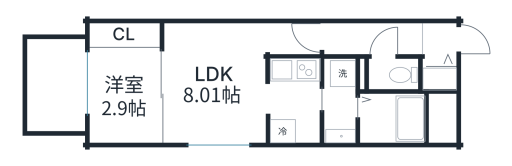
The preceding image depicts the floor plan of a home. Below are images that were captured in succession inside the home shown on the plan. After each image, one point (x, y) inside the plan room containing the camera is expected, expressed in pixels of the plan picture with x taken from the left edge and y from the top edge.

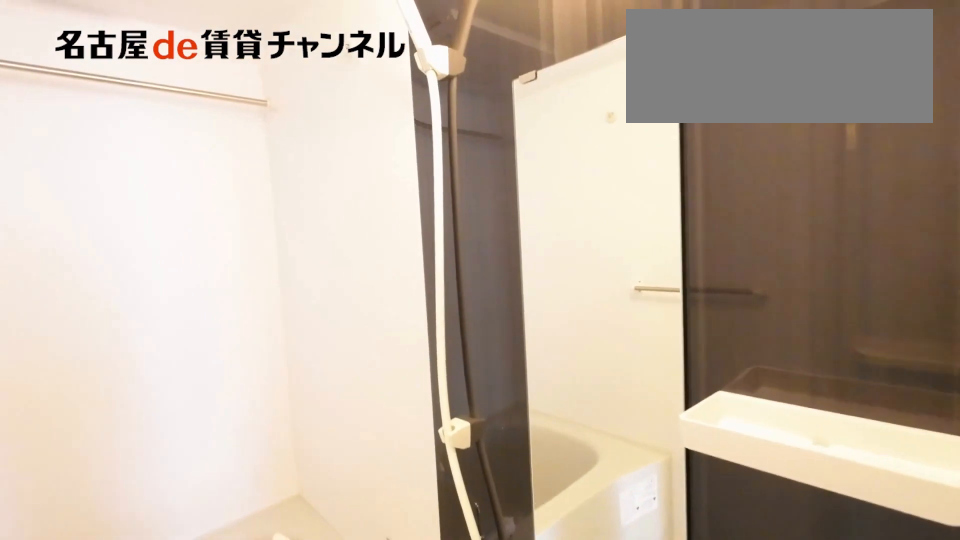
(393, 121)
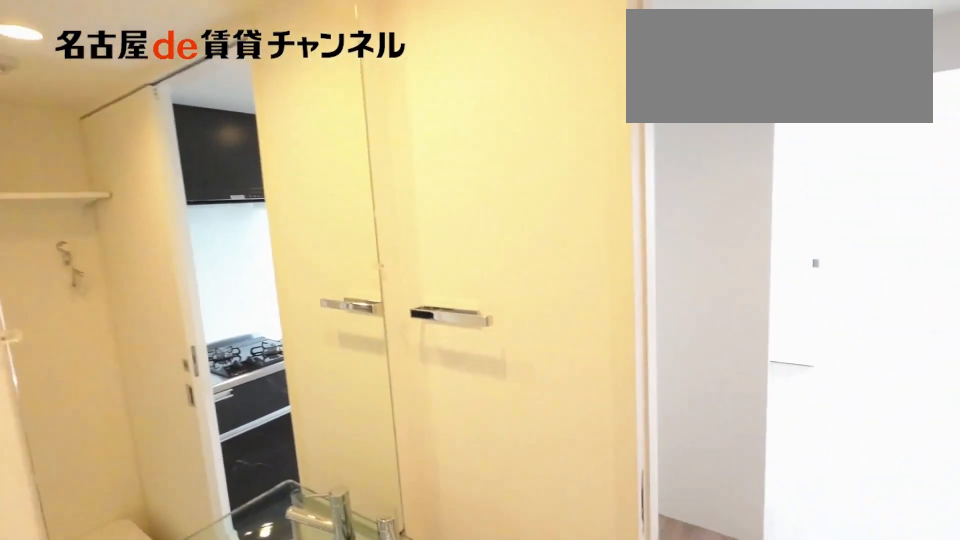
(340, 132)
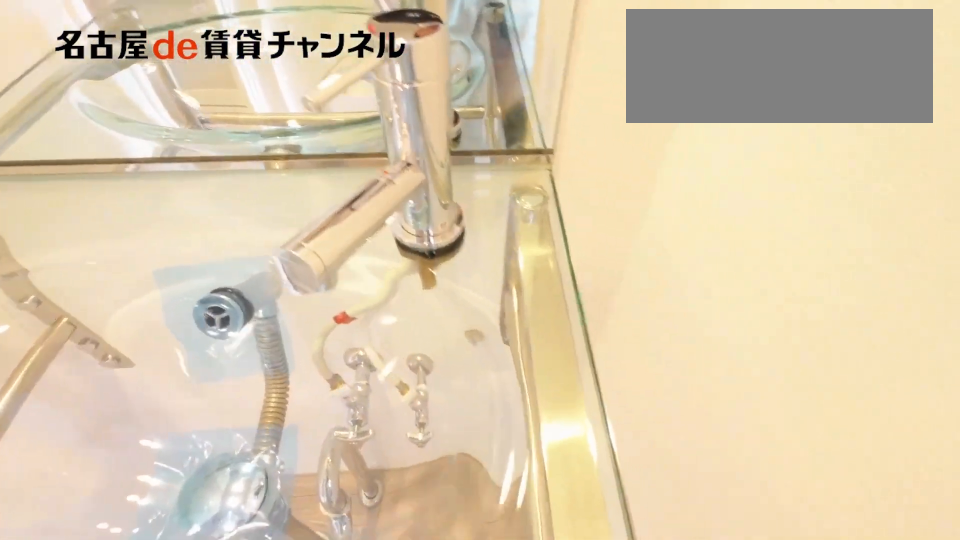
(340, 132)
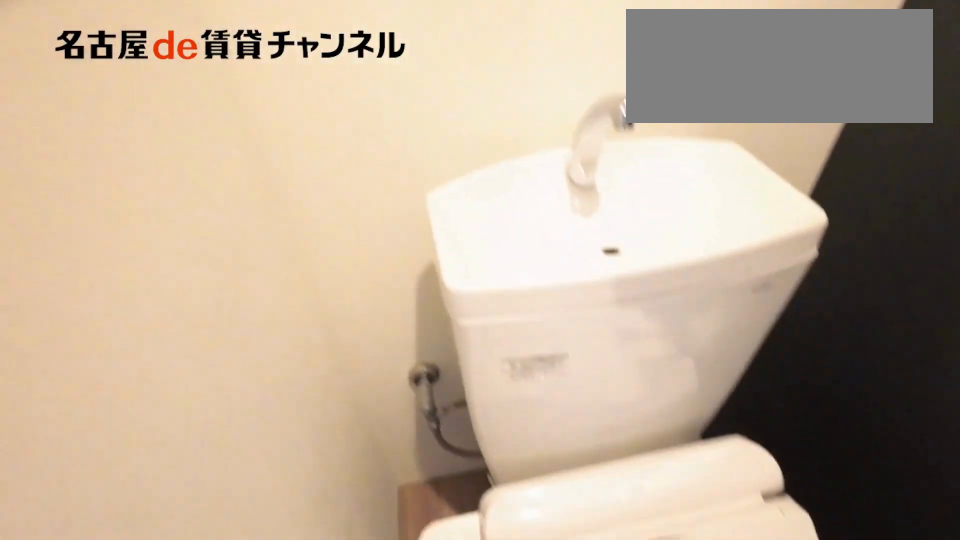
(390, 77)
